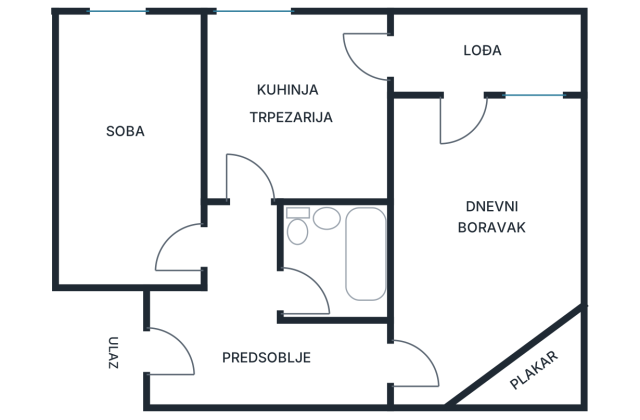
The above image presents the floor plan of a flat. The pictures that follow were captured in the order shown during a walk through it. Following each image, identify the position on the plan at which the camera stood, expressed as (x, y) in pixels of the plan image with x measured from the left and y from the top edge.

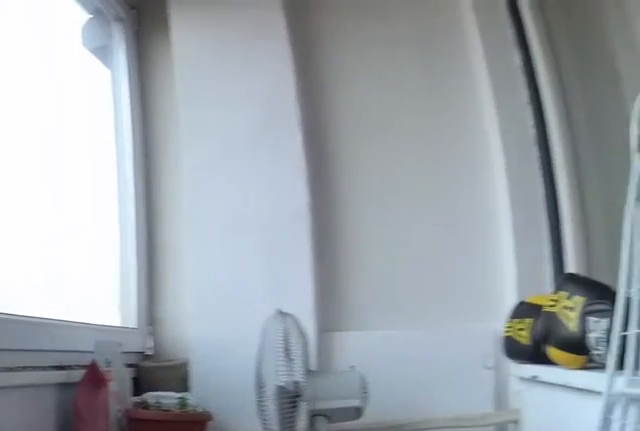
(450, 65)
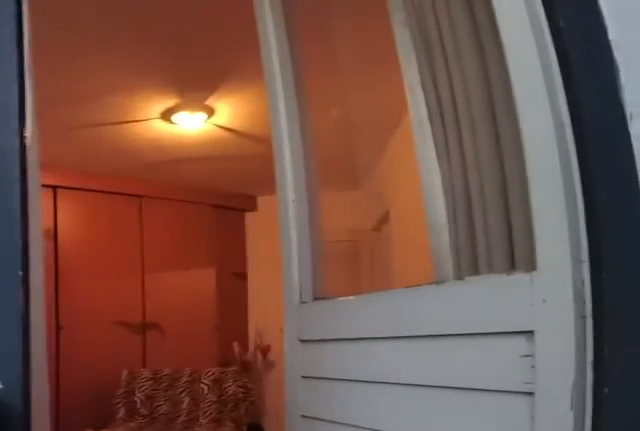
(461, 58)
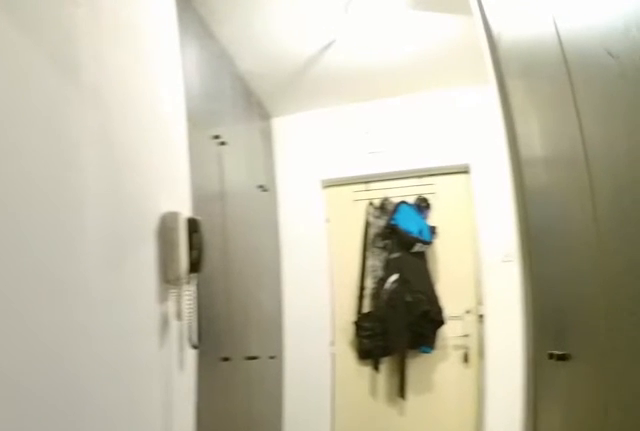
(418, 360)
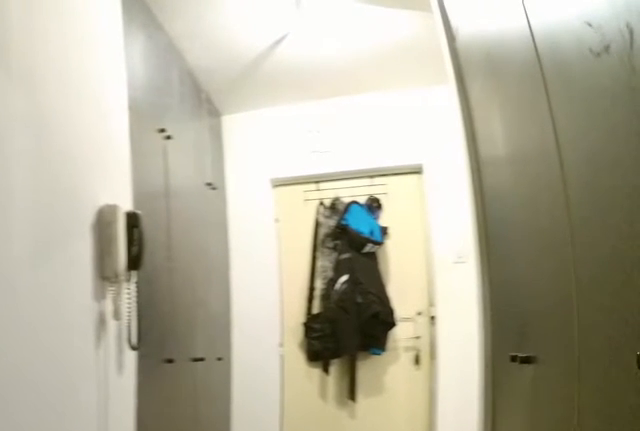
(411, 359)
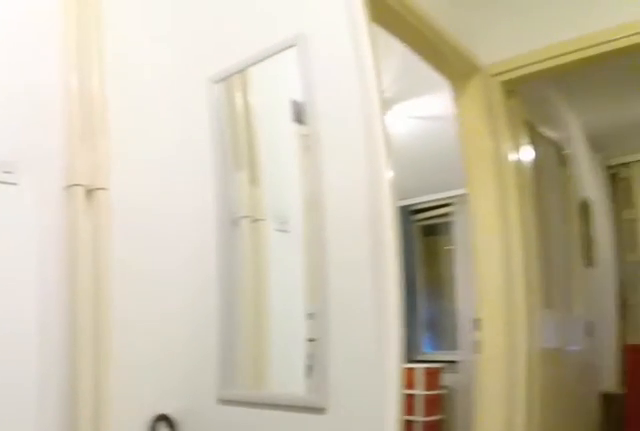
(253, 368)
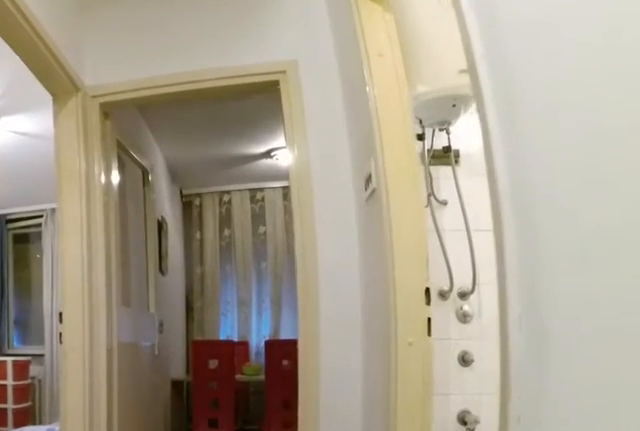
(241, 343)
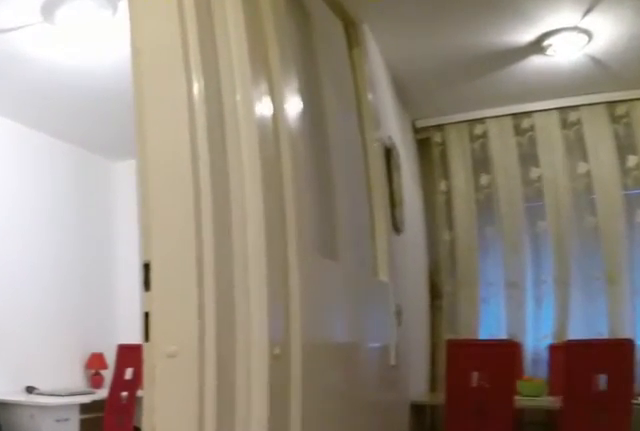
(236, 264)
